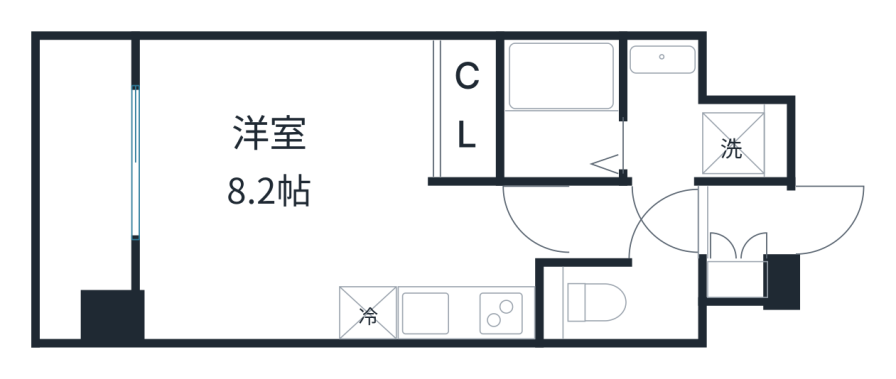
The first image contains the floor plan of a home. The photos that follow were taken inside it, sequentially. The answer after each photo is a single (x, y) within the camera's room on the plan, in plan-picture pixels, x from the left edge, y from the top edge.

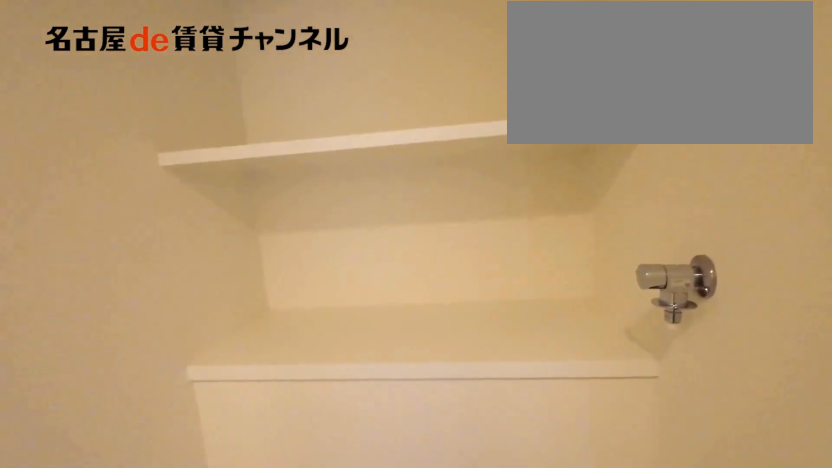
(694, 121)
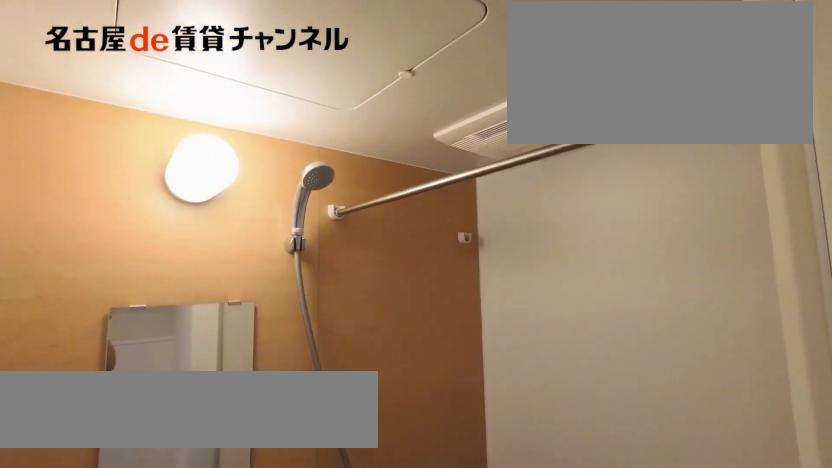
(561, 108)
